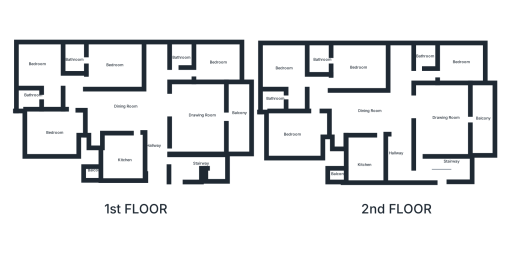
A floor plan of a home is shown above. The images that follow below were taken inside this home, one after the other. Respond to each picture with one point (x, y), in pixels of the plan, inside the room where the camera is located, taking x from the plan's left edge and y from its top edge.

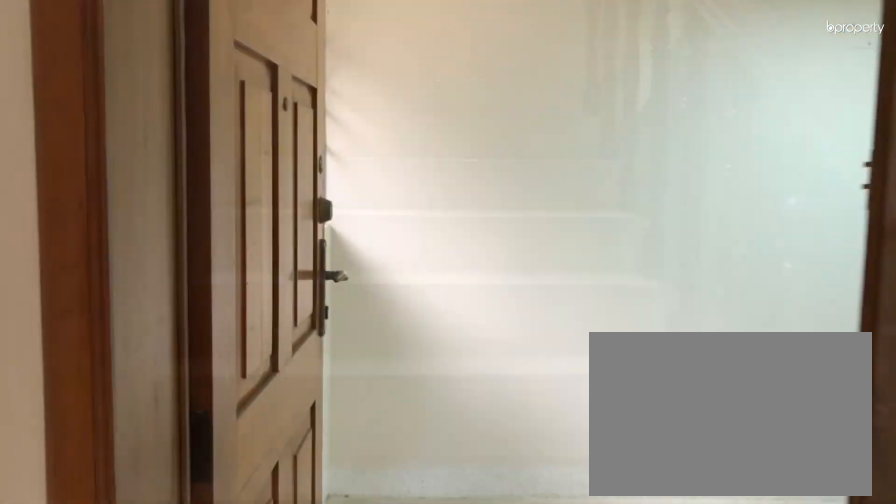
(433, 173)
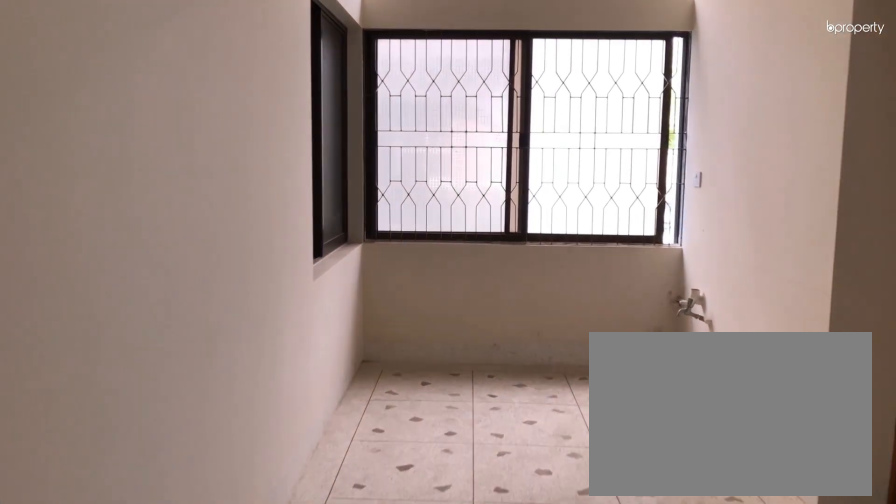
(388, 110)
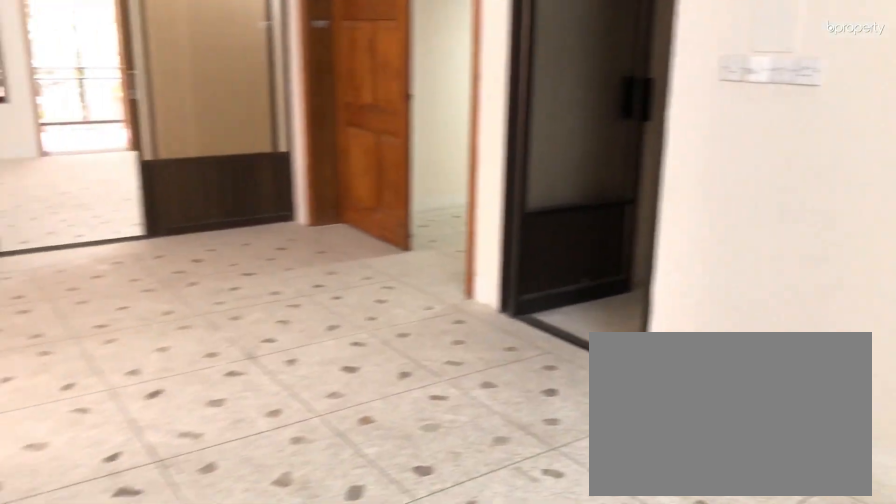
(358, 109)
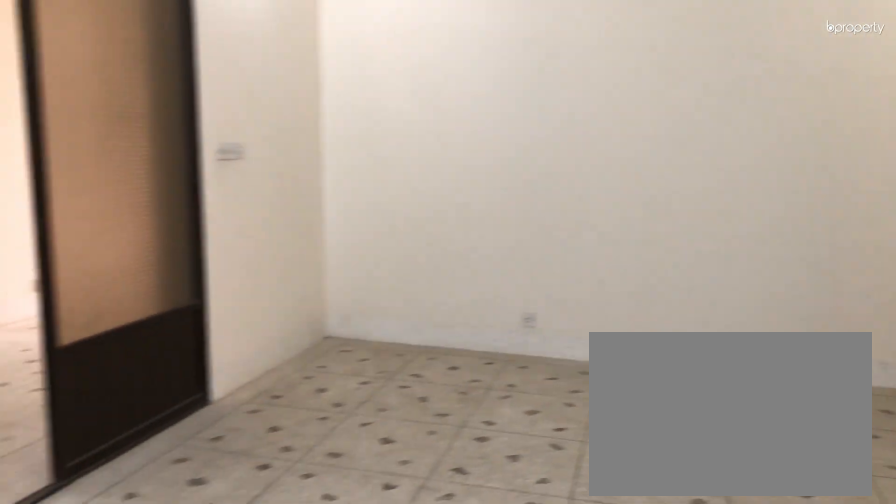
(446, 121)
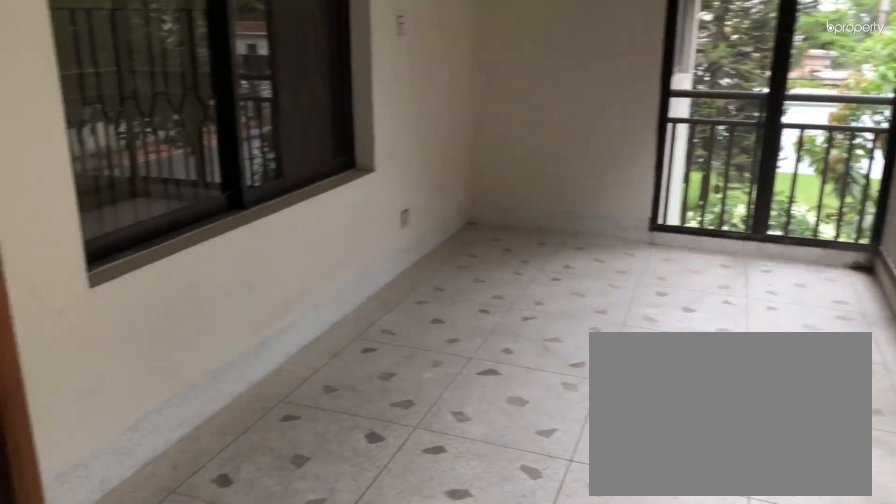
(480, 119)
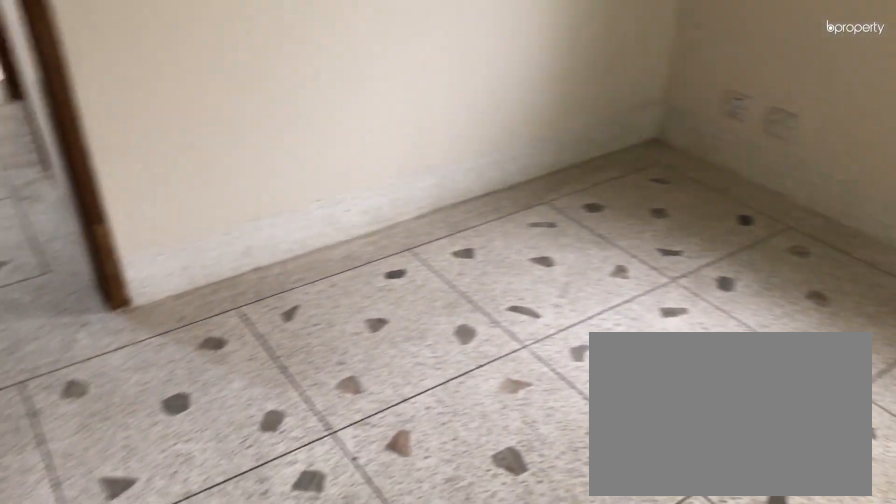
(462, 64)
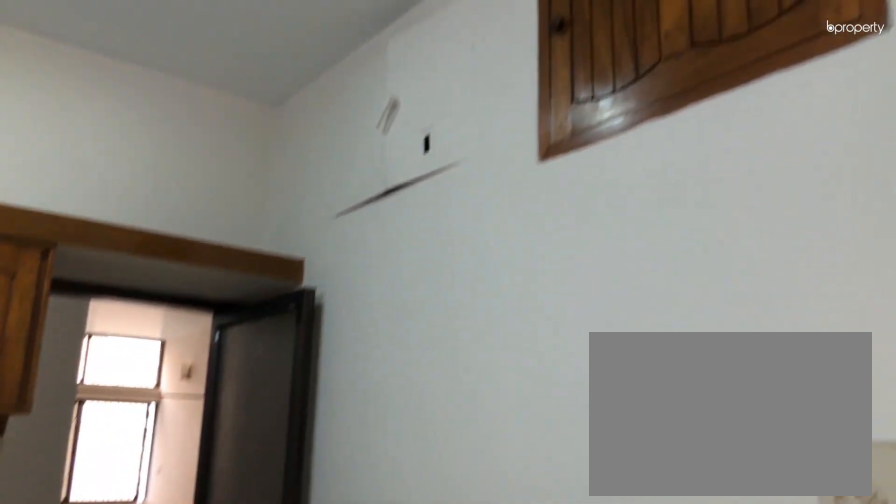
(369, 154)
